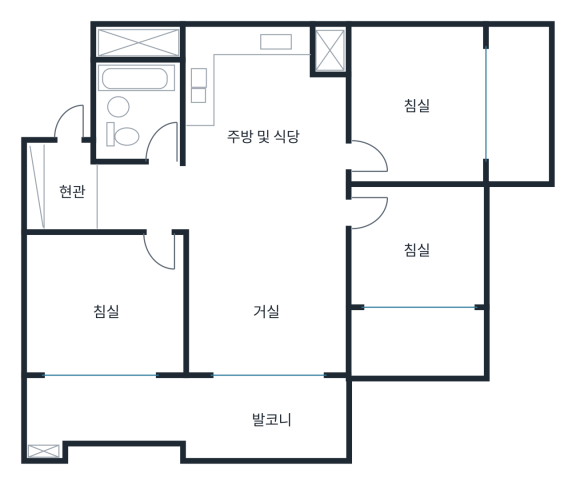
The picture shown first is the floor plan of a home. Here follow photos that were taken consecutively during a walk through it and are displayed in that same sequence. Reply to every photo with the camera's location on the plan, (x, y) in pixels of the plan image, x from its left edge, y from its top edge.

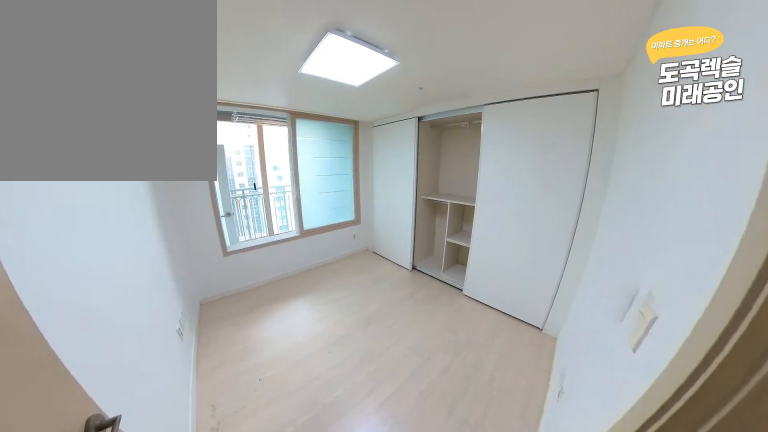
(156, 255)
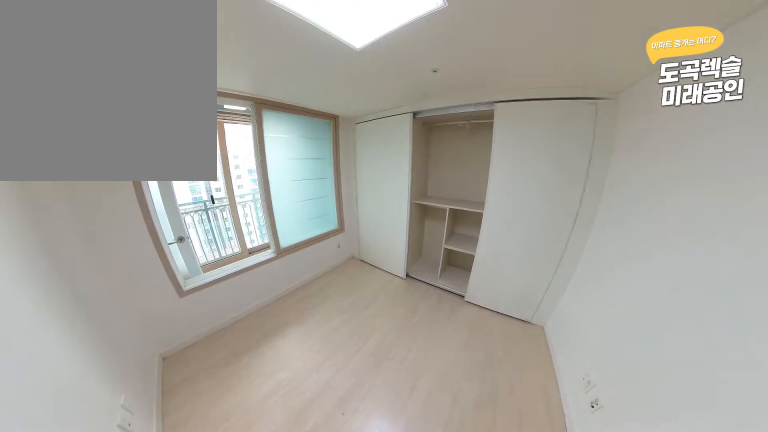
(154, 276)
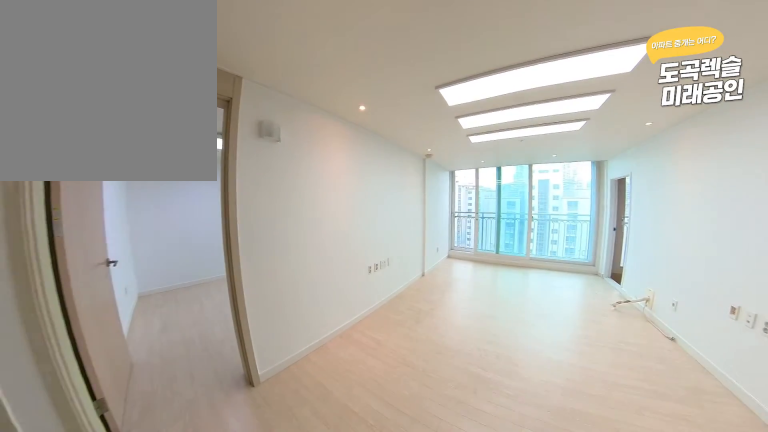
(250, 207)
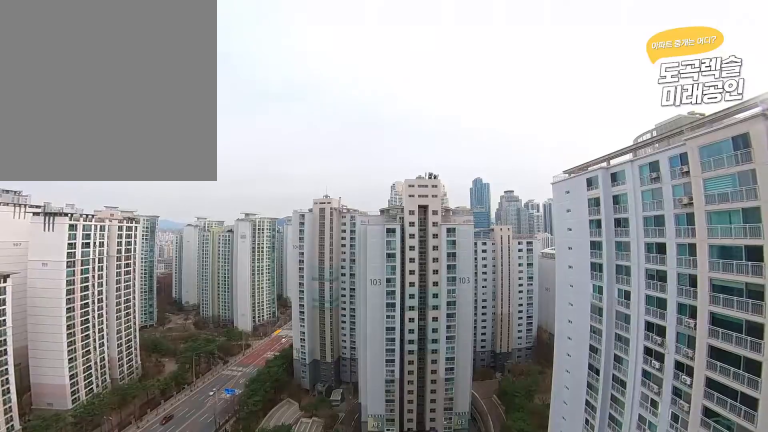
(310, 457)
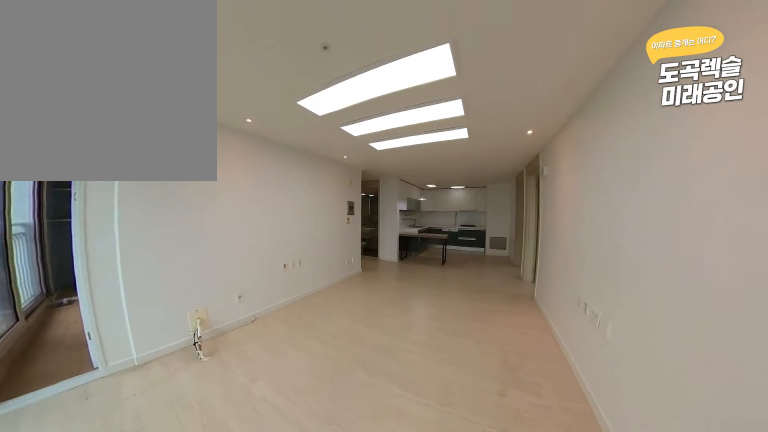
(293, 355)
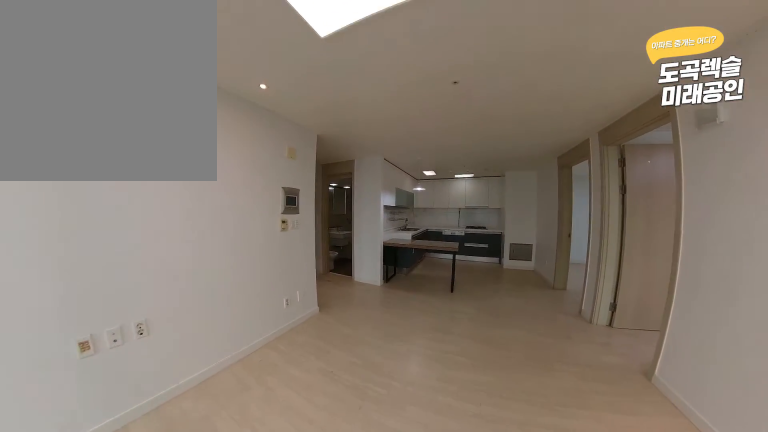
(262, 281)
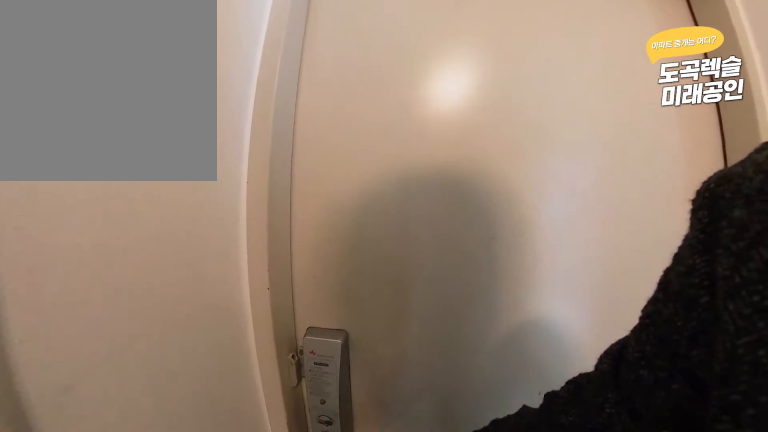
(72, 172)
